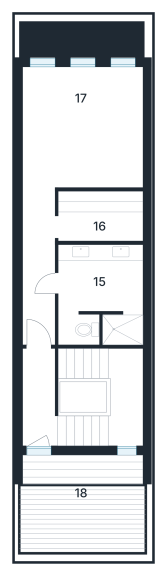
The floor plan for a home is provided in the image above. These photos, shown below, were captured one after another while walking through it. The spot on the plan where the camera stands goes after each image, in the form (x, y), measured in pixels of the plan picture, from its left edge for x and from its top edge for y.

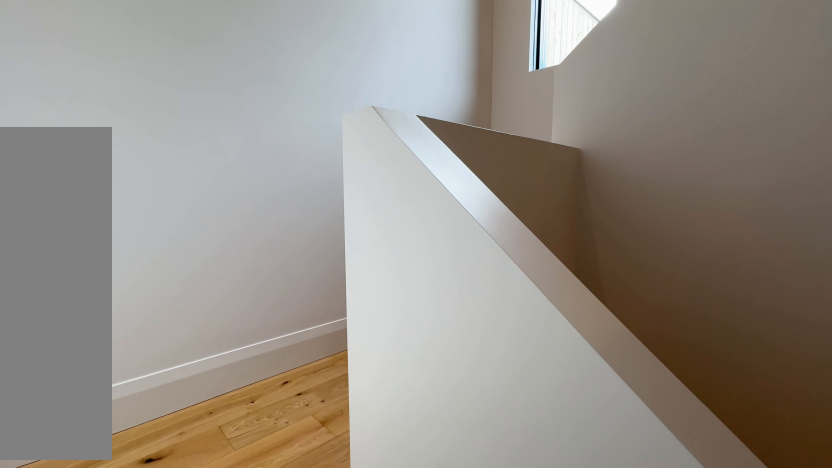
(85, 370)
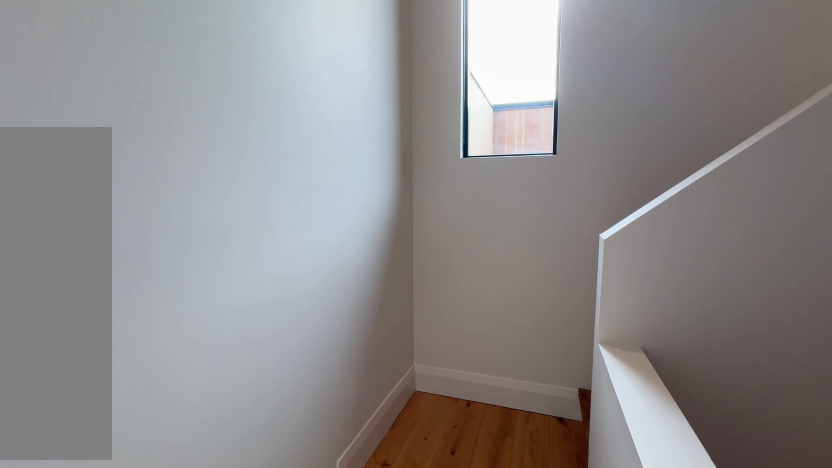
(111, 367)
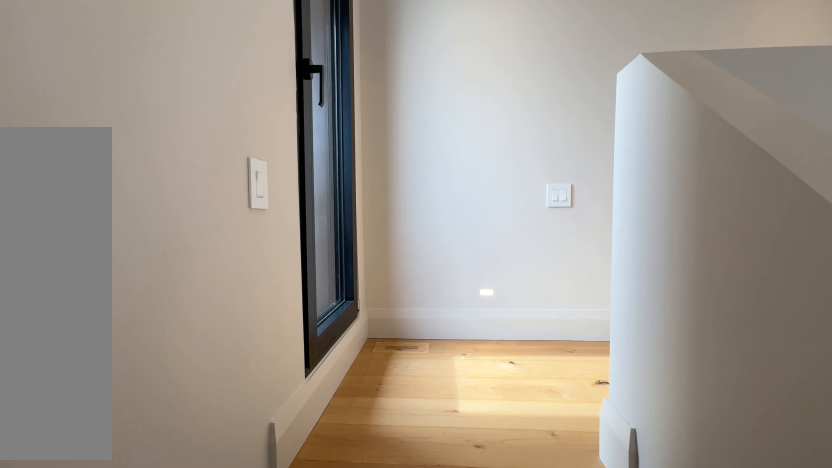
(102, 427)
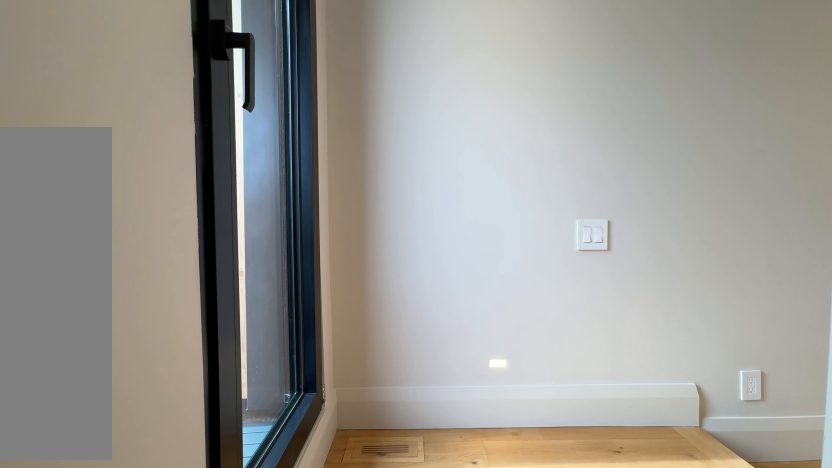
(84, 427)
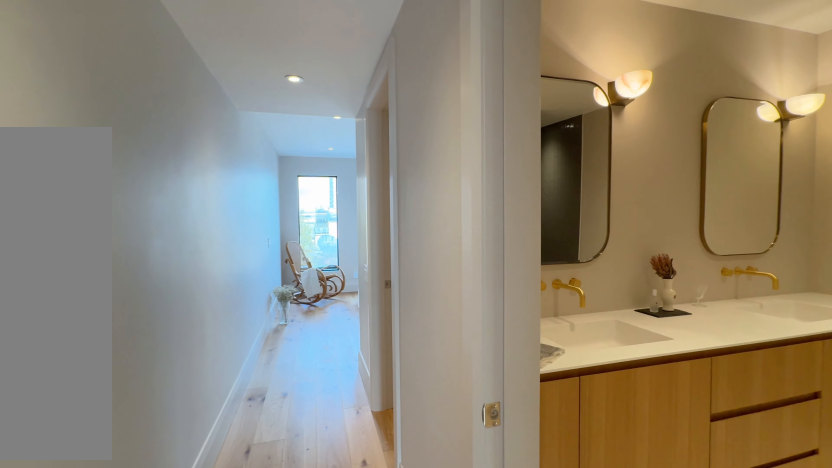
(39, 299)
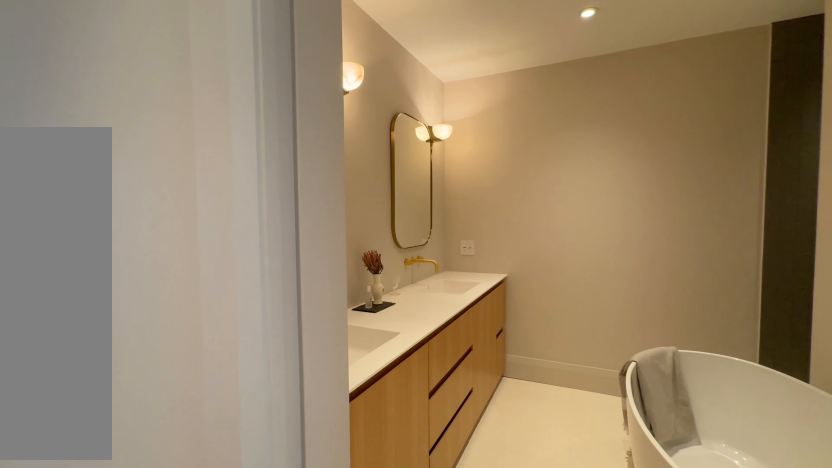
(39, 282)
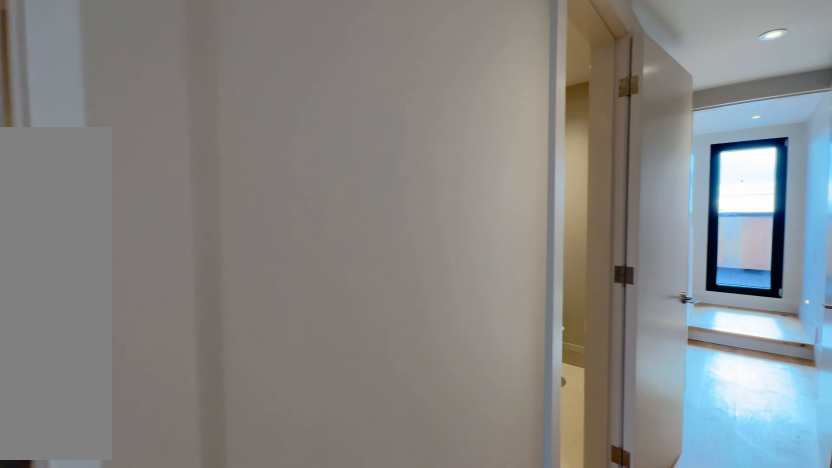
(37, 240)
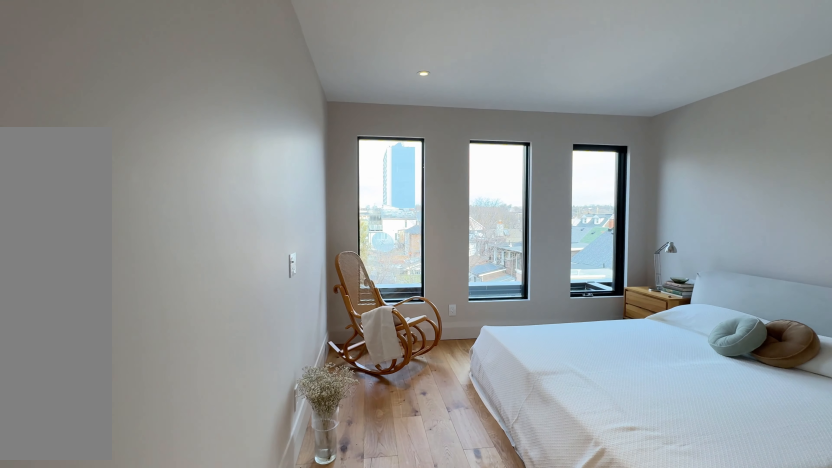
(38, 189)
